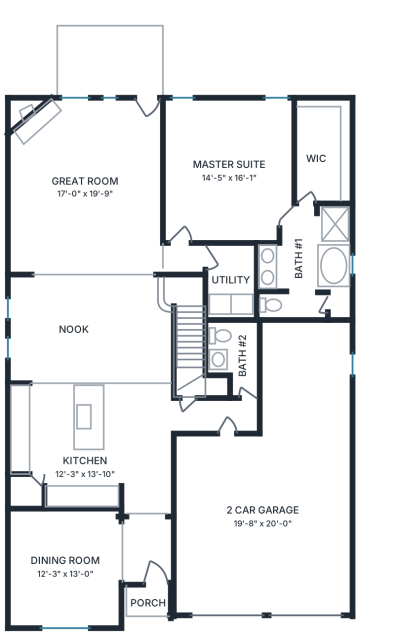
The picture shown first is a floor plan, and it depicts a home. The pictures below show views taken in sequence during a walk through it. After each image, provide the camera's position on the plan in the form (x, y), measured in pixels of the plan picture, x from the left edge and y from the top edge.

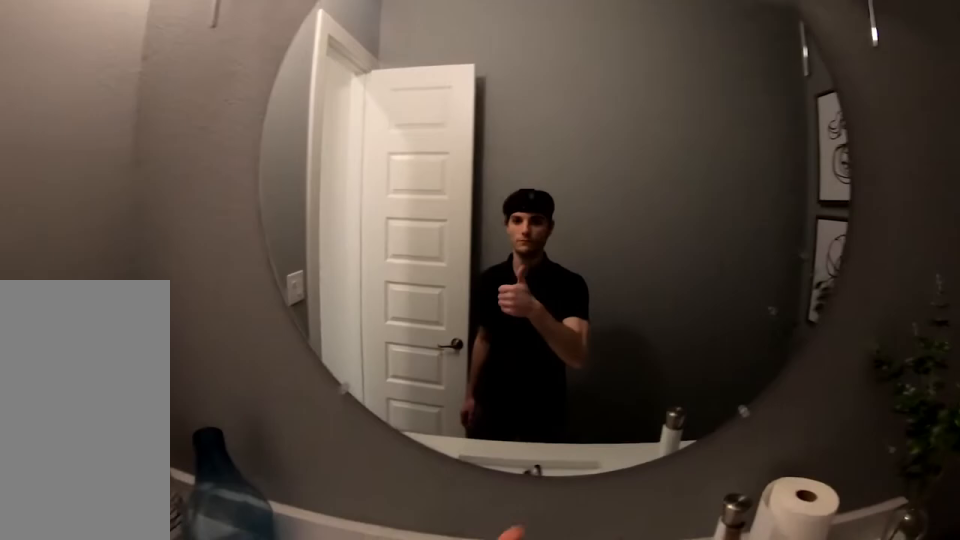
(233, 370)
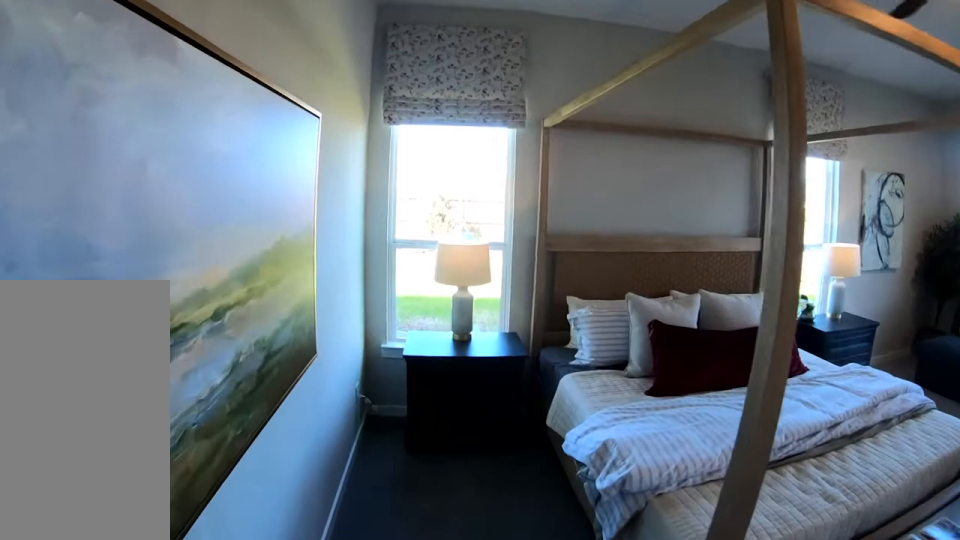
(180, 252)
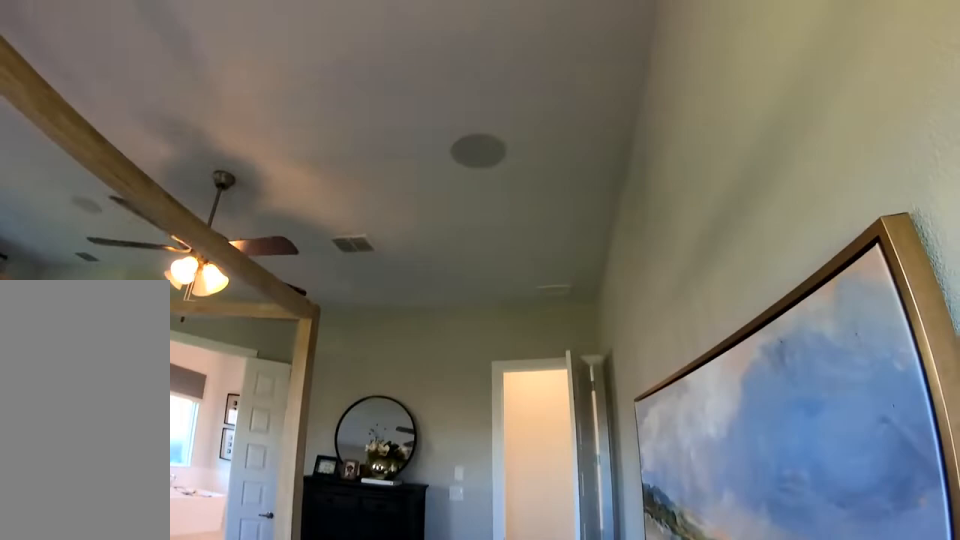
(180, 136)
